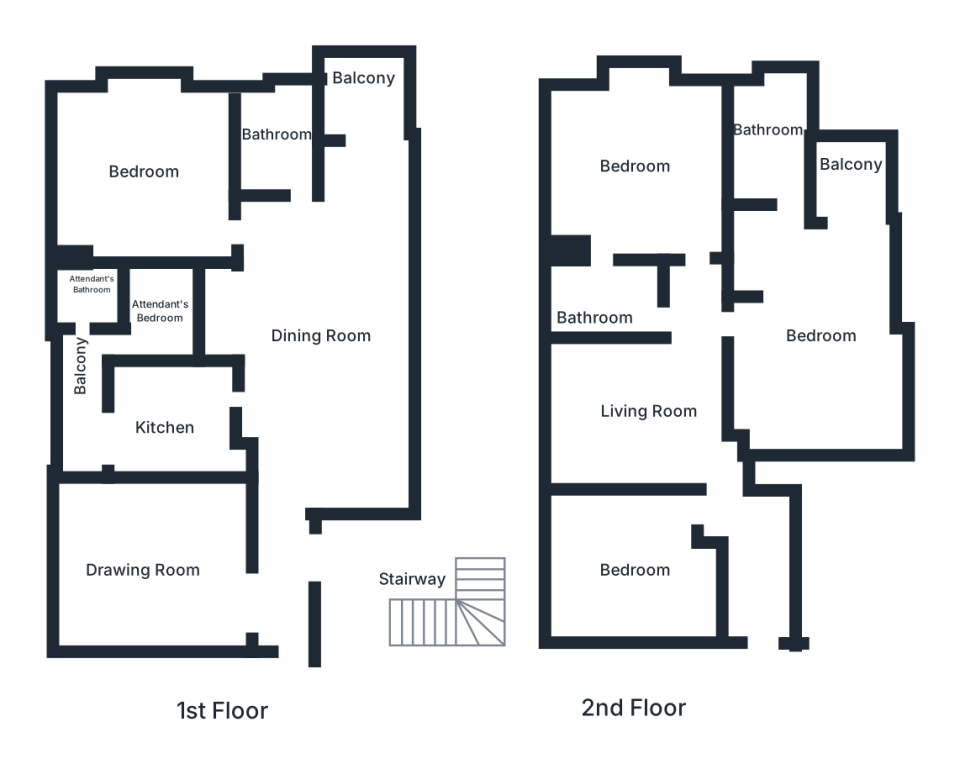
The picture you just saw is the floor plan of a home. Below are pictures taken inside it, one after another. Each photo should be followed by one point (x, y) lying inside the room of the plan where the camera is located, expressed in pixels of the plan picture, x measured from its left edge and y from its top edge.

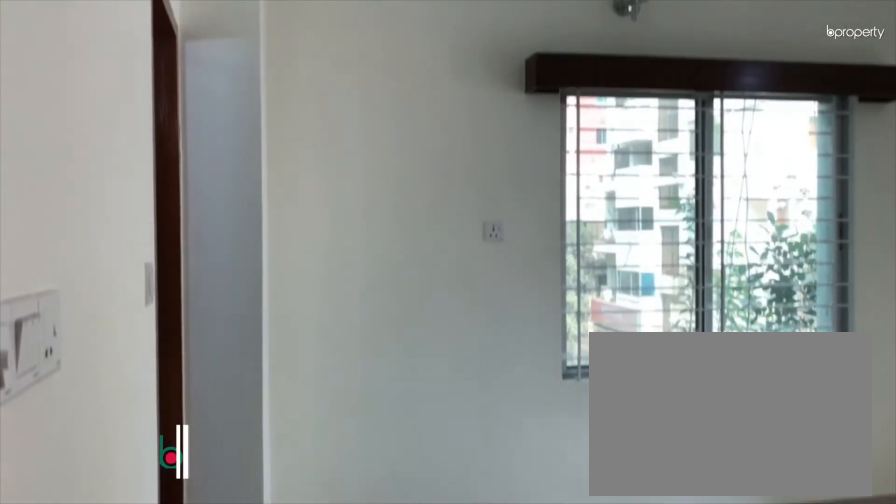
(620, 155)
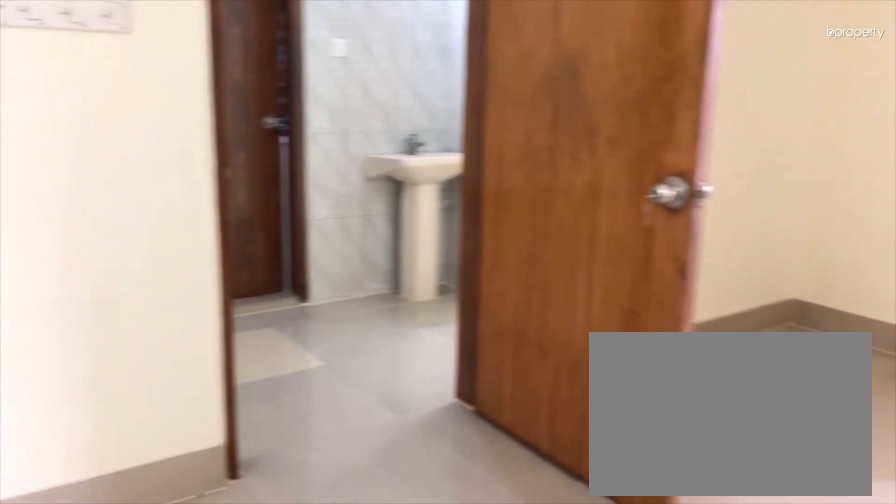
(819, 358)
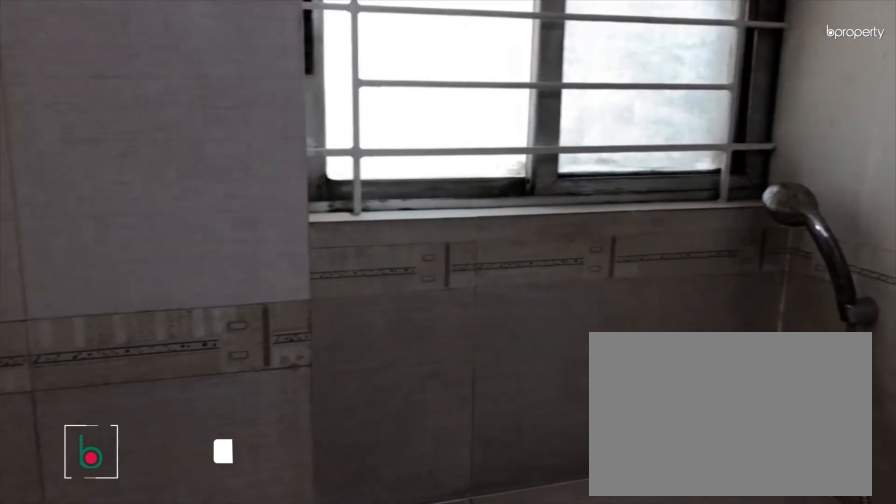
(764, 140)
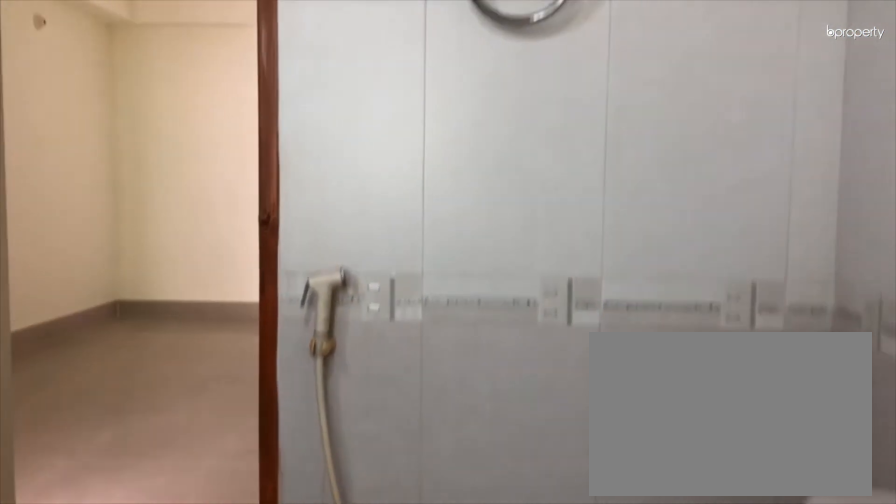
(764, 140)
